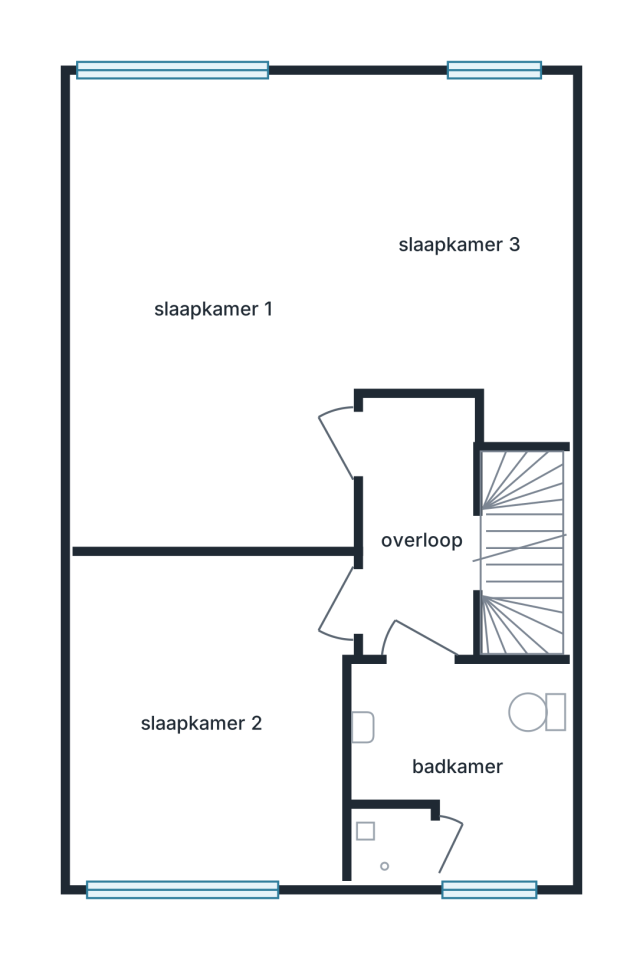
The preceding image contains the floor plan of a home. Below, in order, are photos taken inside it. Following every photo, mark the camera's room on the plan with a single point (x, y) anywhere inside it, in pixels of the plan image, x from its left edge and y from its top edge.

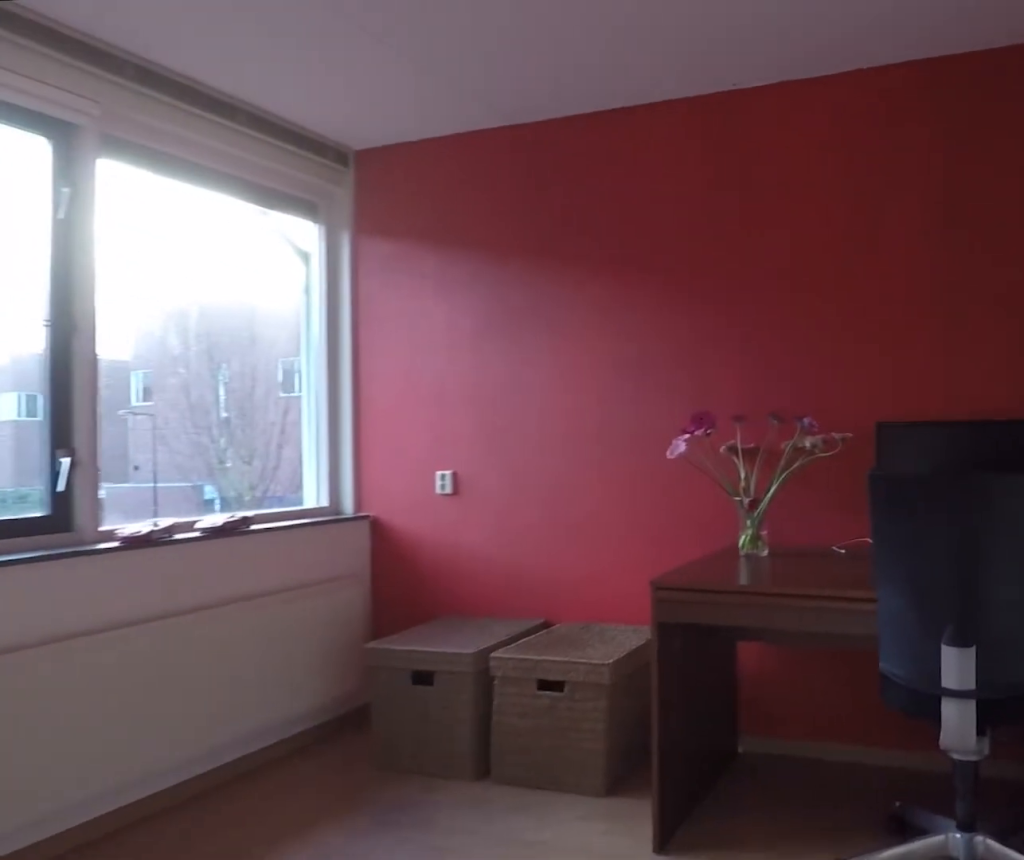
(203, 796)
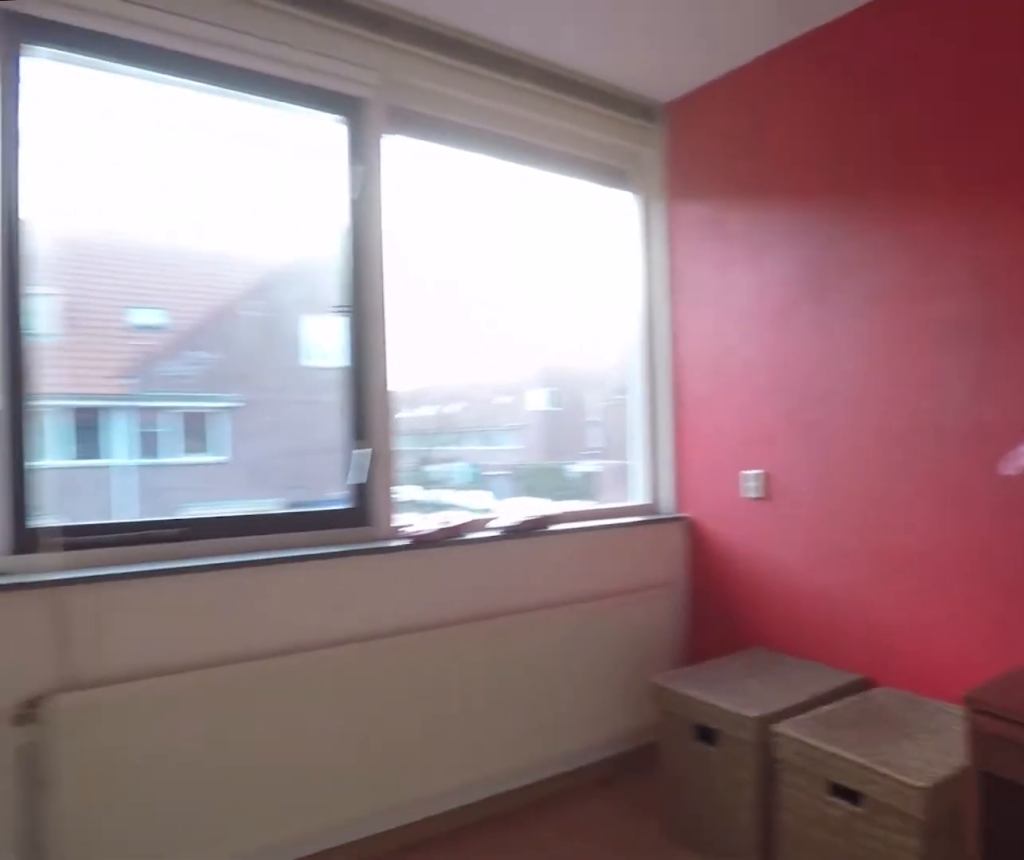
(203, 796)
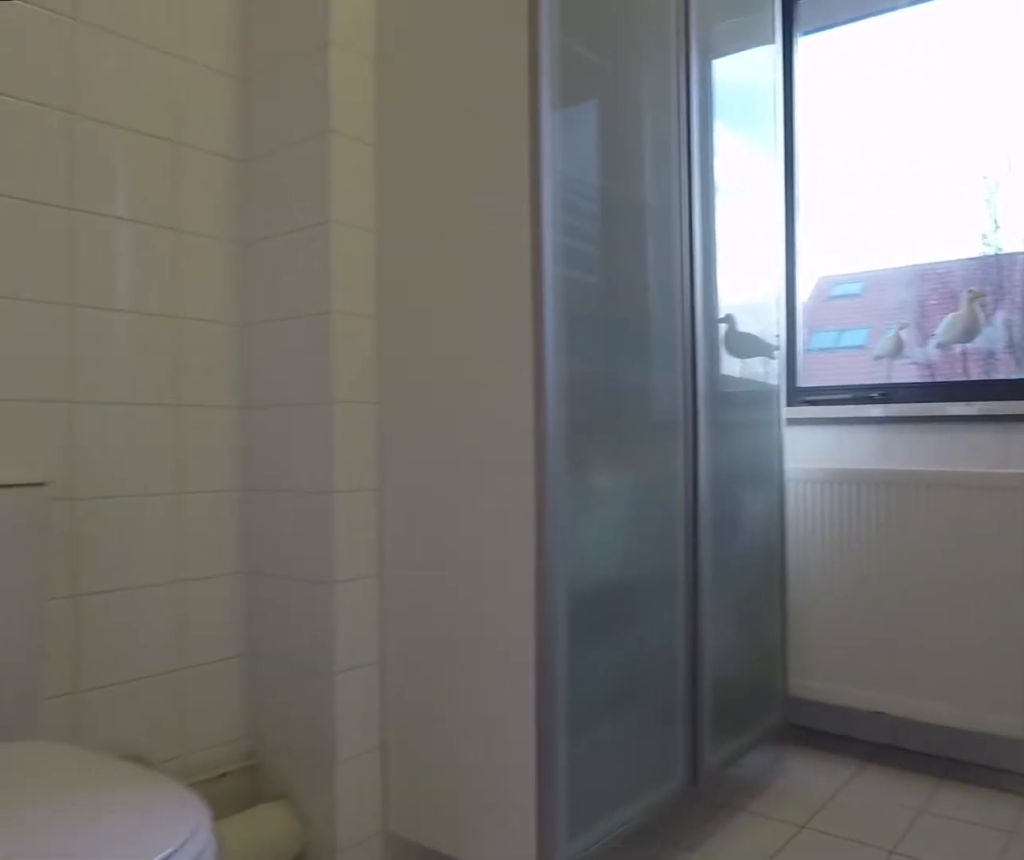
(460, 802)
